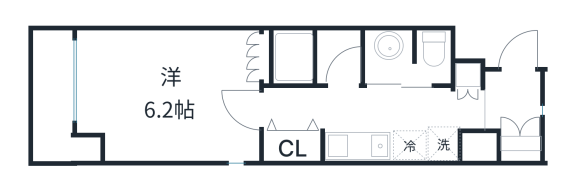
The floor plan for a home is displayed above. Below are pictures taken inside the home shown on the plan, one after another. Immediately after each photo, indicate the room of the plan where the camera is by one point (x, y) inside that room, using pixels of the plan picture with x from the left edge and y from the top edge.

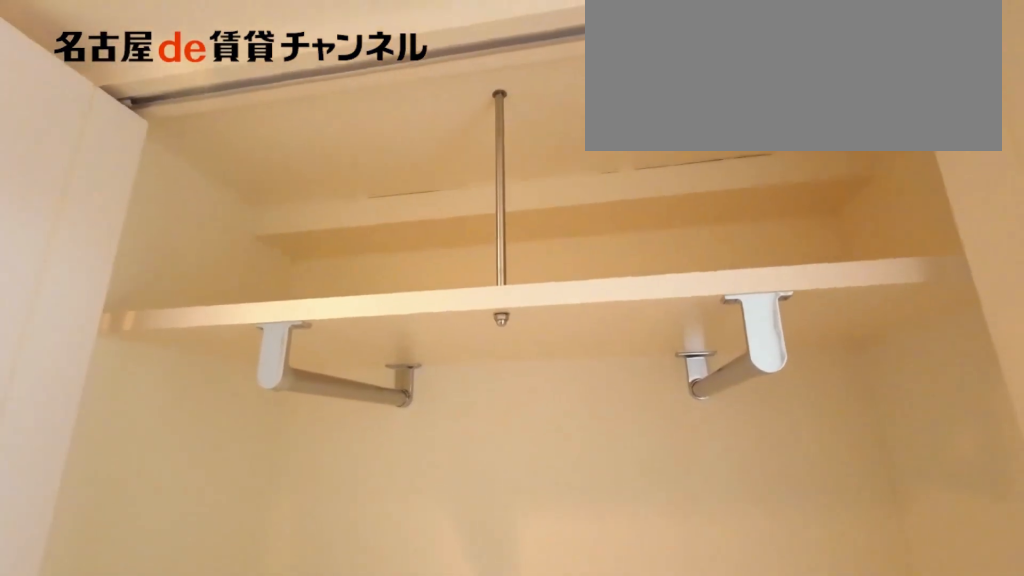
(294, 145)
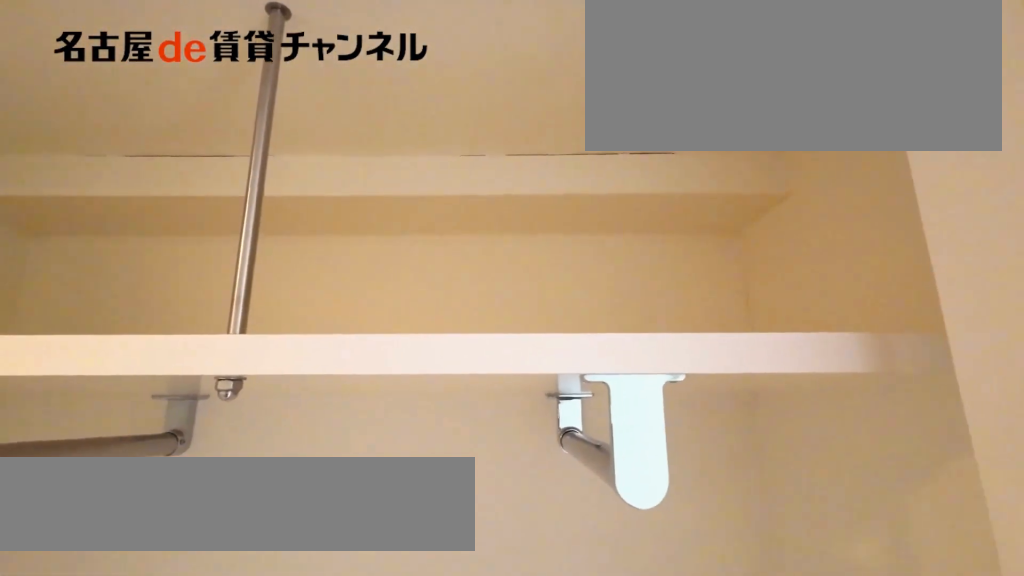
(294, 145)
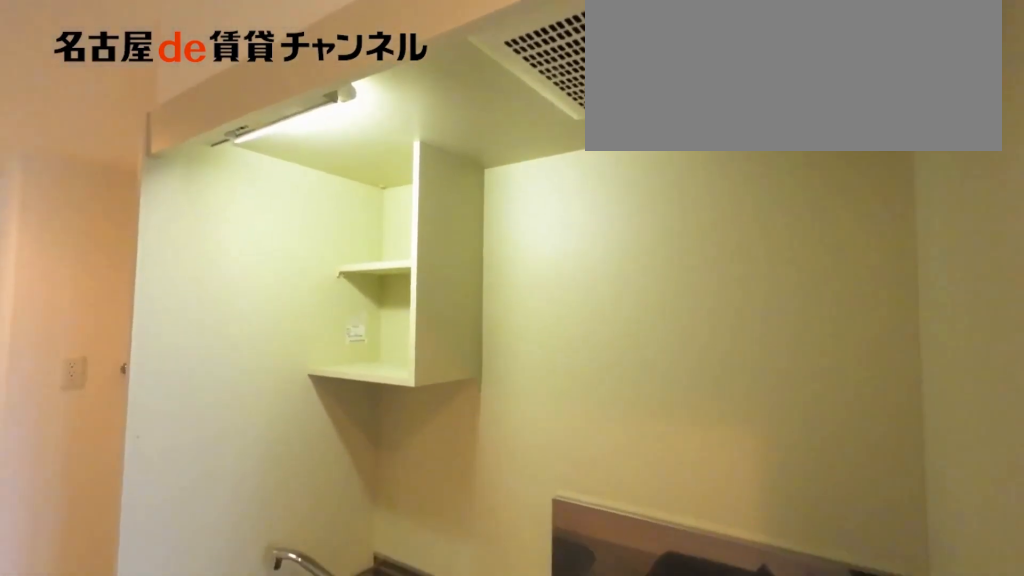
(372, 146)
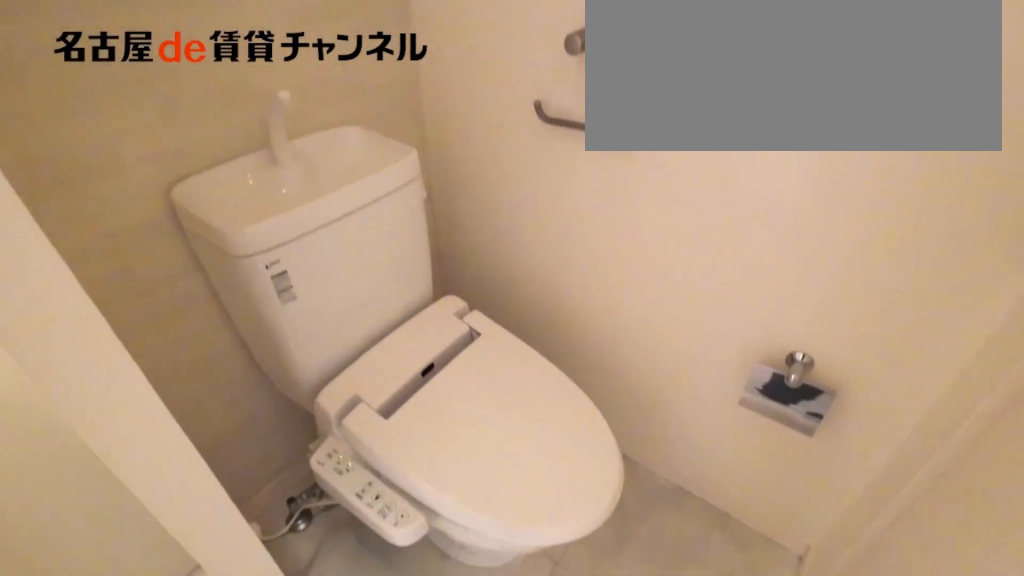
(408, 58)
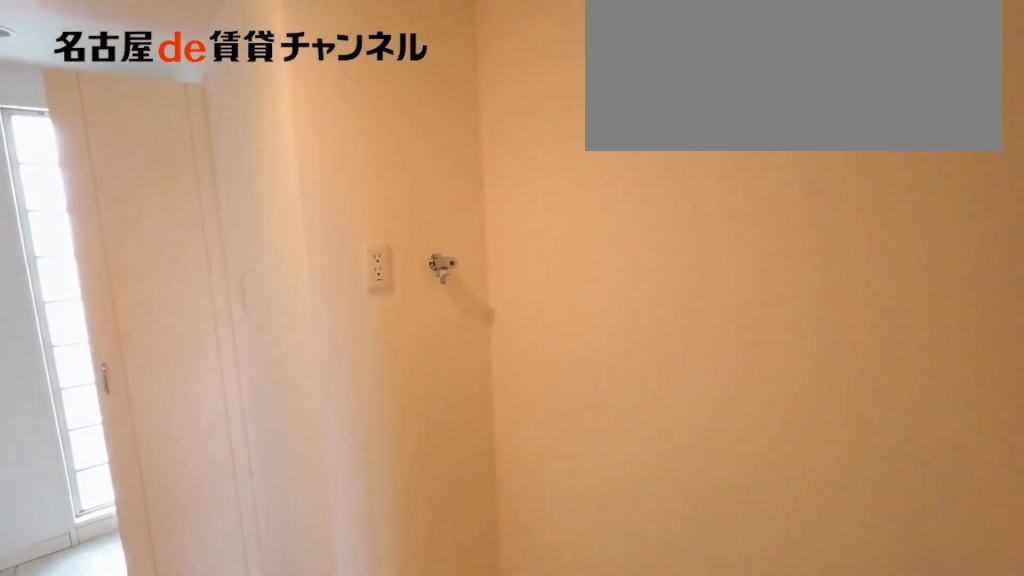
(444, 143)
